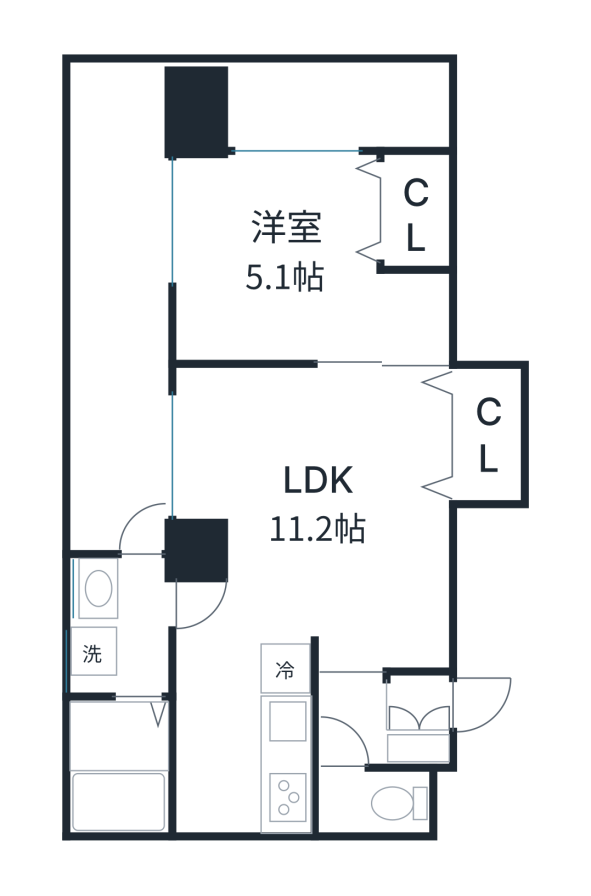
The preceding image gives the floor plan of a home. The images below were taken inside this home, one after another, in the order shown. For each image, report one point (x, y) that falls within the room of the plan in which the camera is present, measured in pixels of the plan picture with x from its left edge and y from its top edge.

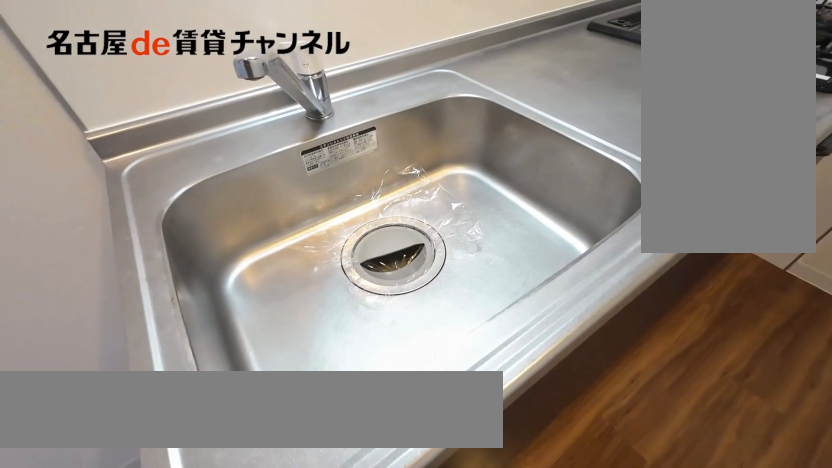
(288, 733)
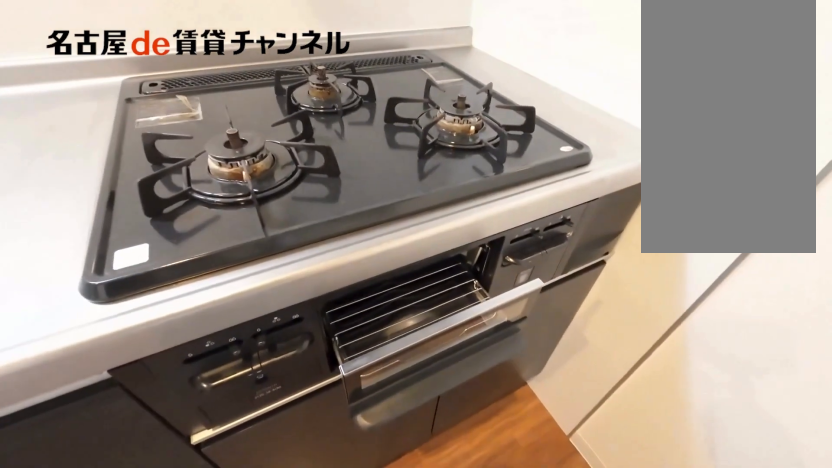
(288, 733)
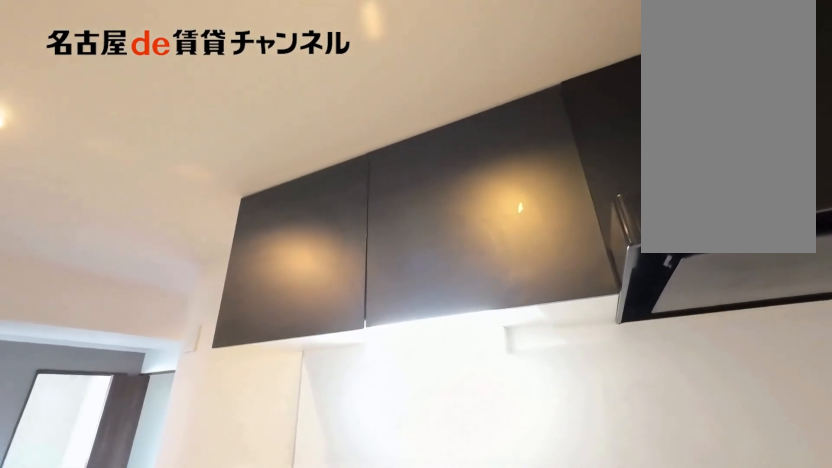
(288, 733)
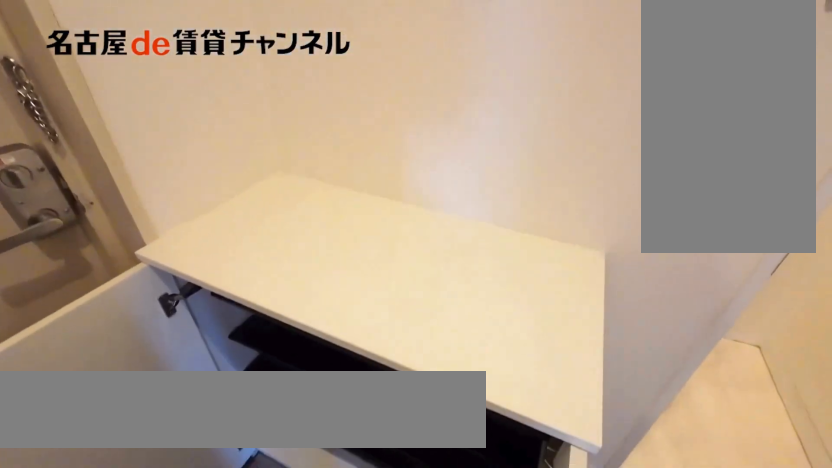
(422, 751)
